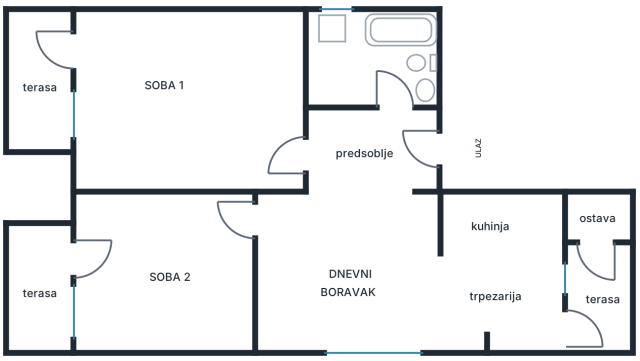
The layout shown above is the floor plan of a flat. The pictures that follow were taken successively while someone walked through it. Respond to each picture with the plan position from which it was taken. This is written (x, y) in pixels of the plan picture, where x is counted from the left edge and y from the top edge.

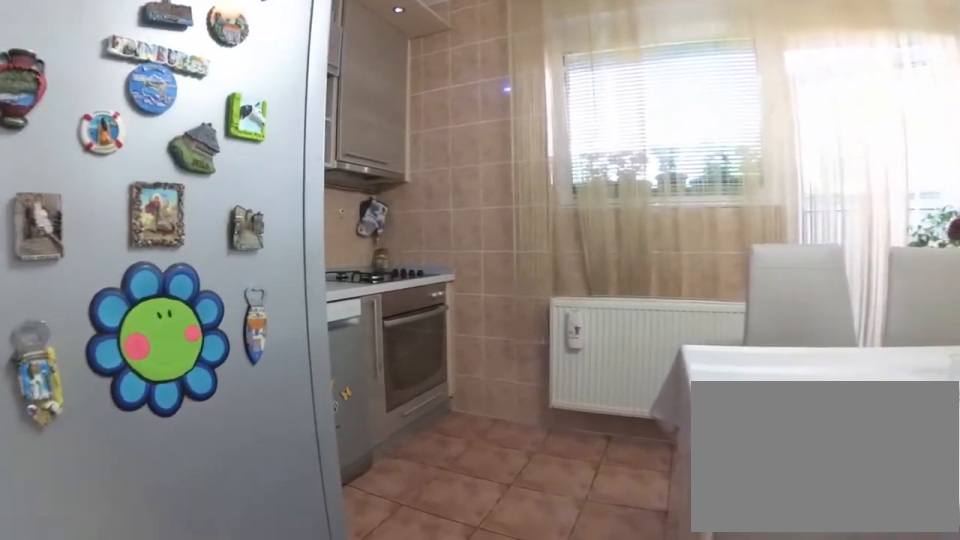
(416, 301)
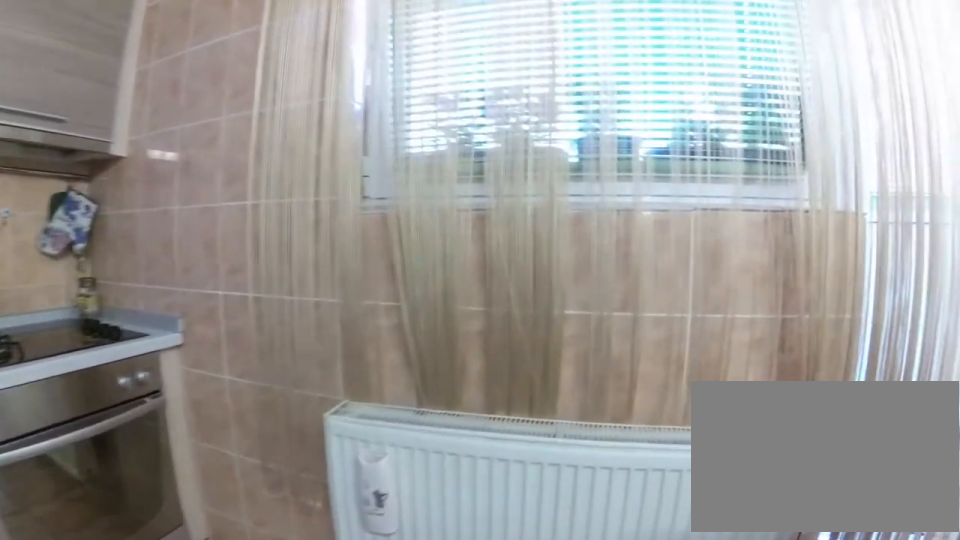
(503, 287)
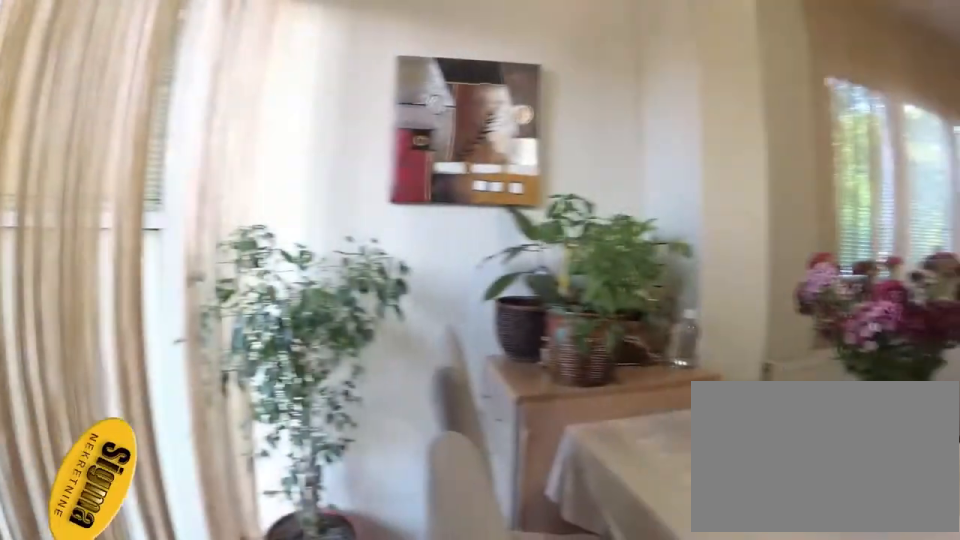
(524, 280)
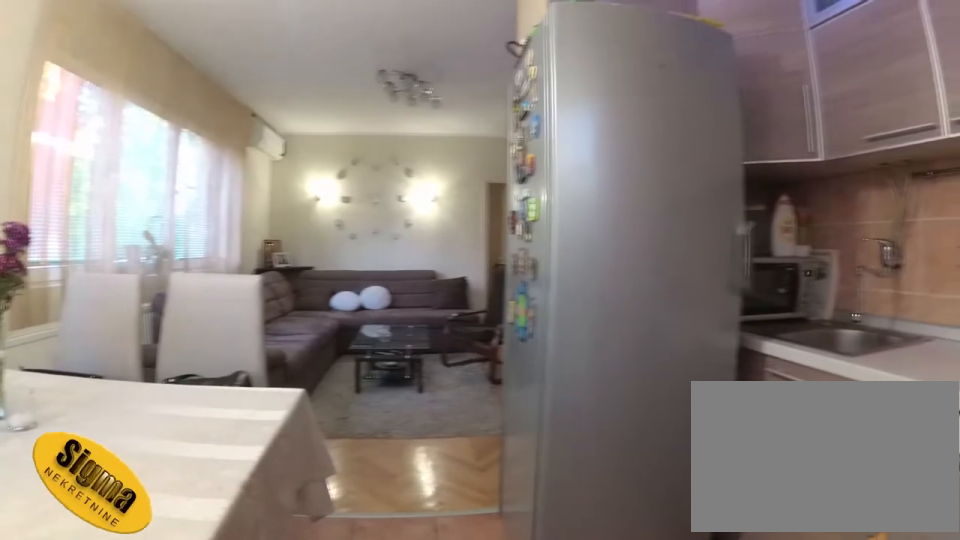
(545, 284)
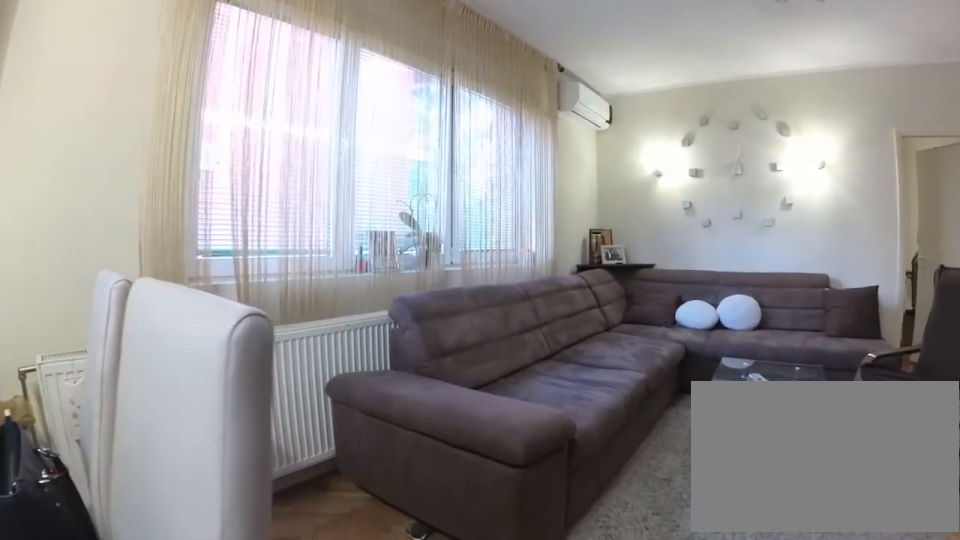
(472, 279)
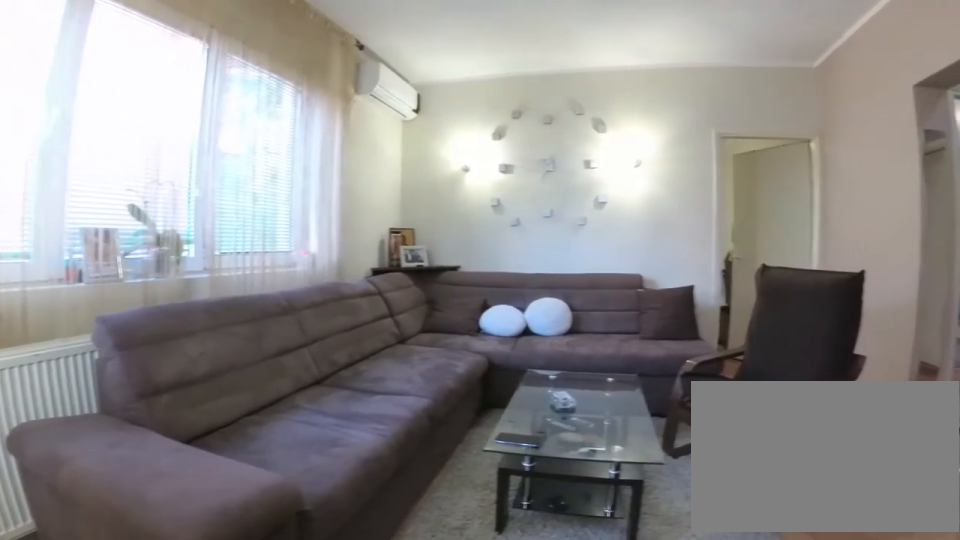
(462, 283)
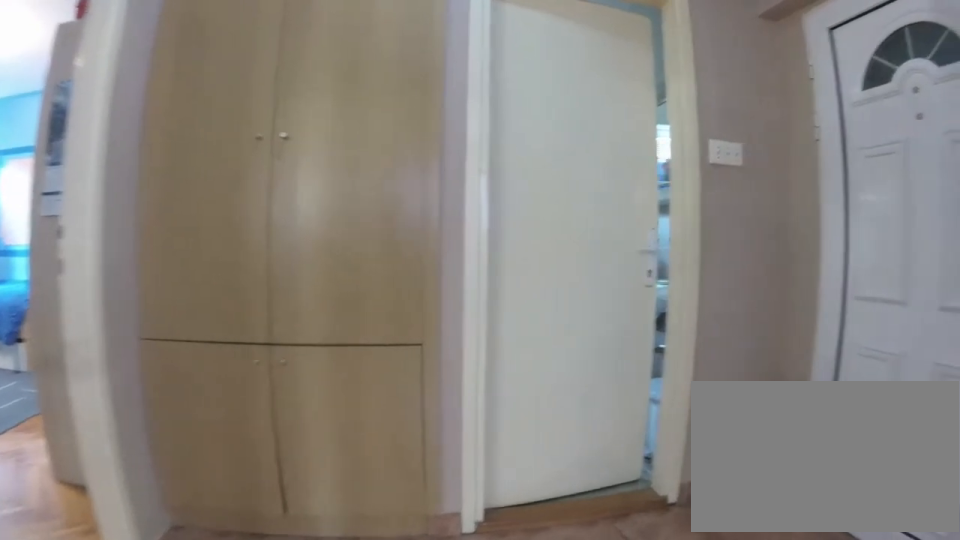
(397, 208)
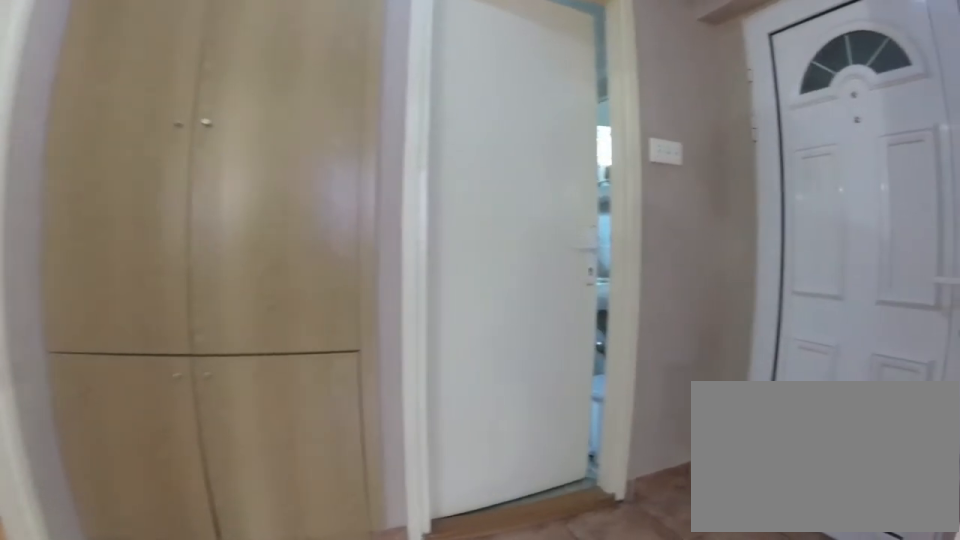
(397, 205)
